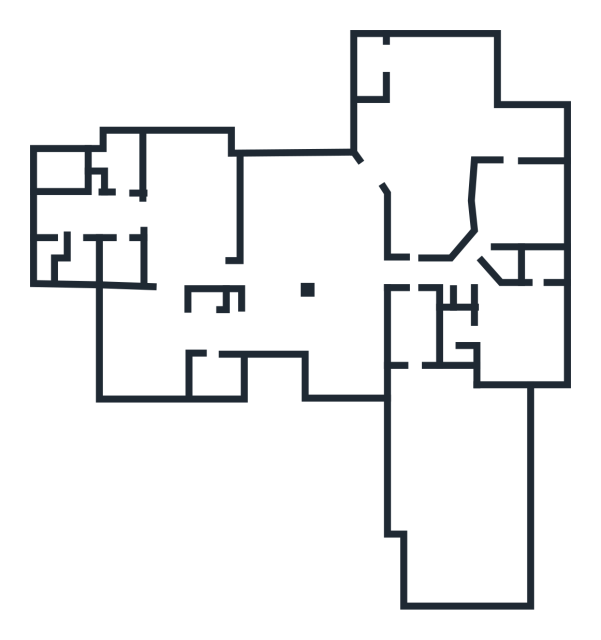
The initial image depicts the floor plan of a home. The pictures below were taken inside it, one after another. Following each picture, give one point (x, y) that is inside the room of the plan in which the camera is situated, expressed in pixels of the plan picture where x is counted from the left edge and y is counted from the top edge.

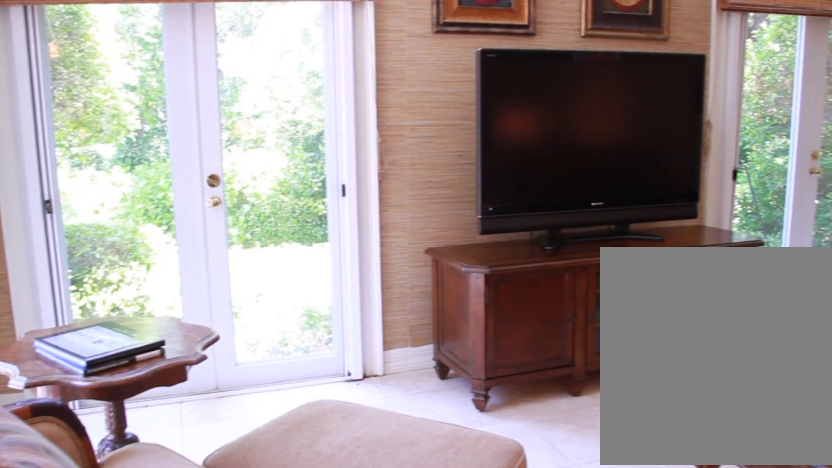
(440, 92)
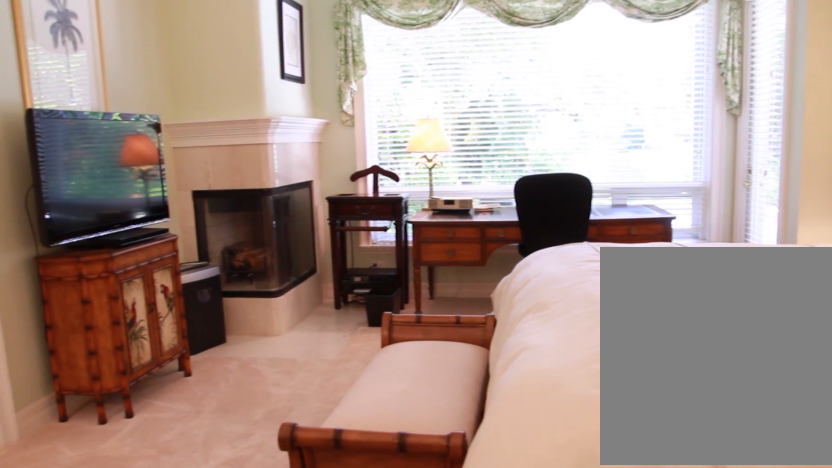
(191, 197)
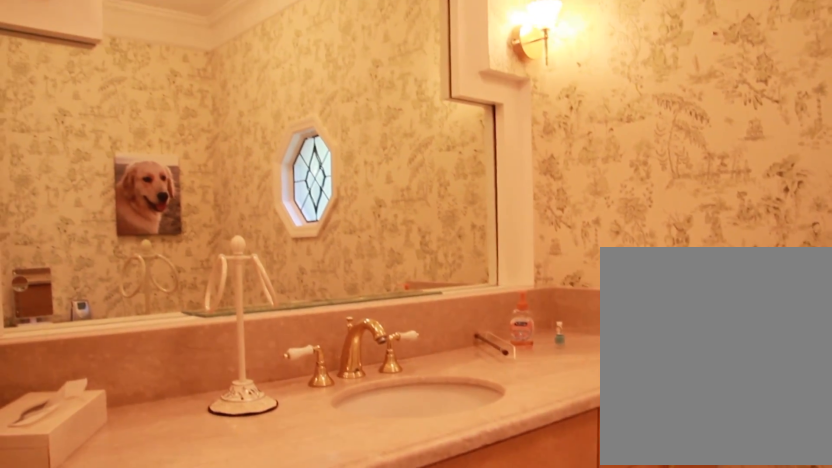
(83, 253)
